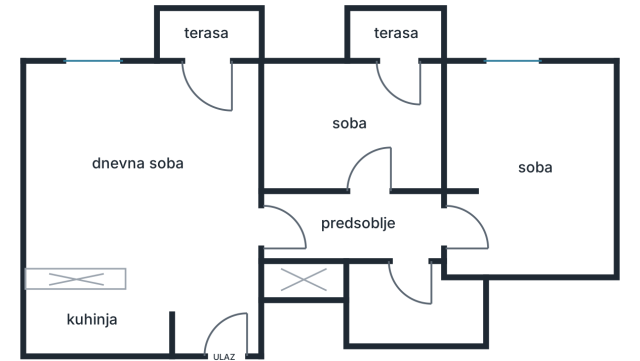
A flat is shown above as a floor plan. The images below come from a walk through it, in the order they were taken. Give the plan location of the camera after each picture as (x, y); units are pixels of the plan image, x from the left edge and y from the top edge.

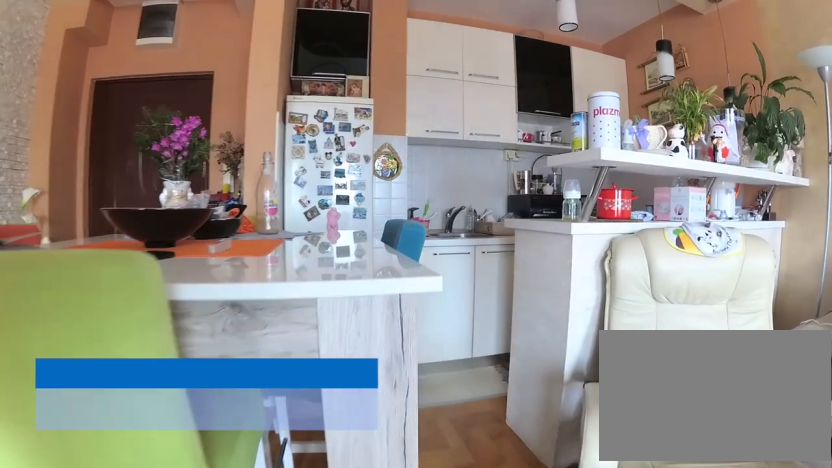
(162, 153)
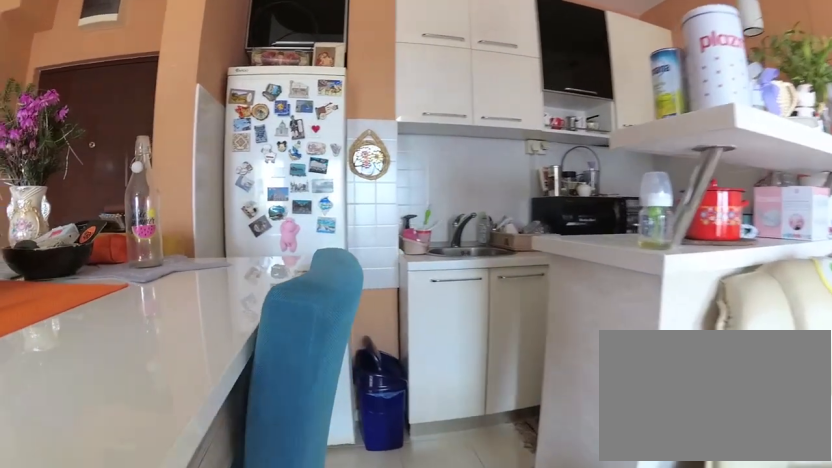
(145, 187)
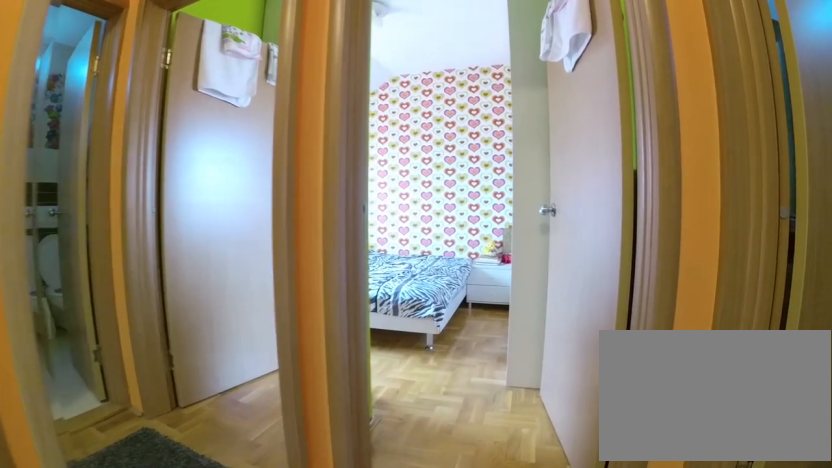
(326, 226)
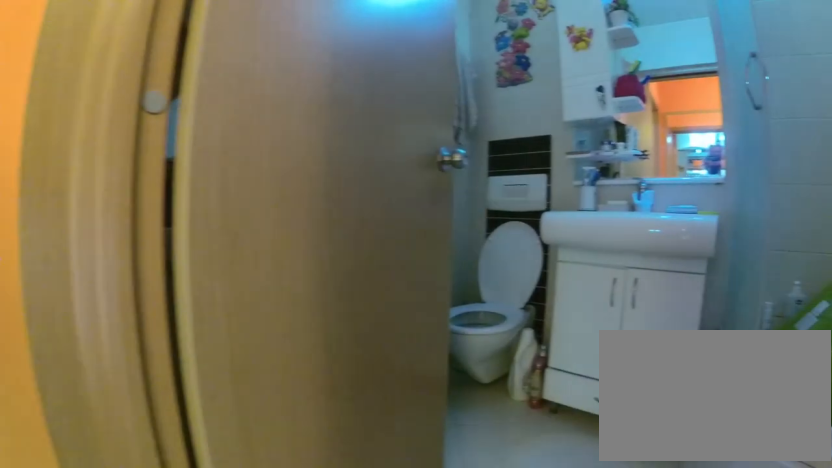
(373, 223)
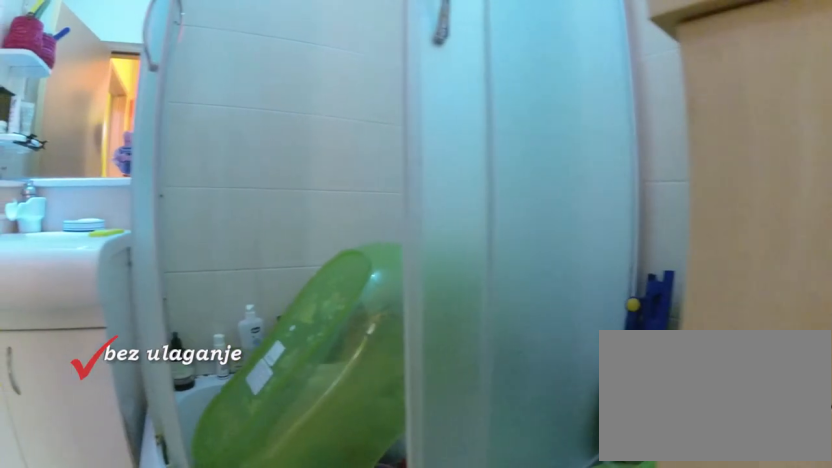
(405, 264)
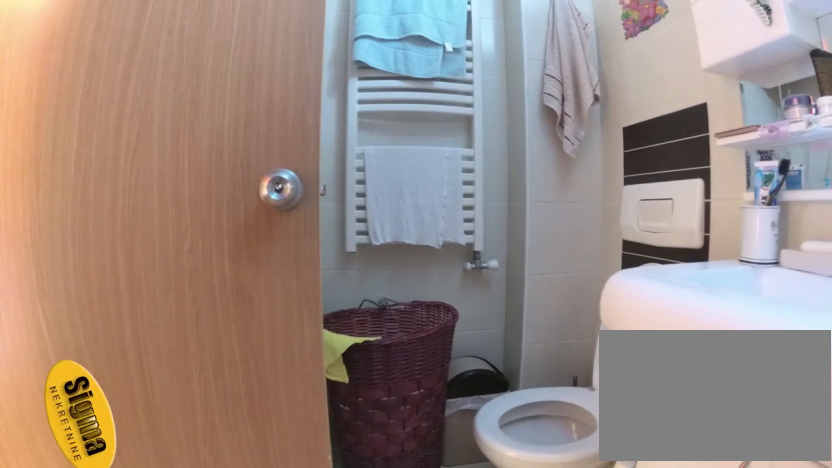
(376, 319)
